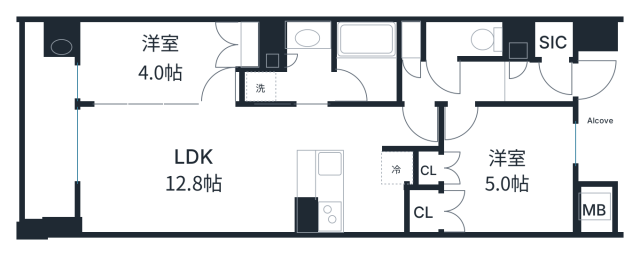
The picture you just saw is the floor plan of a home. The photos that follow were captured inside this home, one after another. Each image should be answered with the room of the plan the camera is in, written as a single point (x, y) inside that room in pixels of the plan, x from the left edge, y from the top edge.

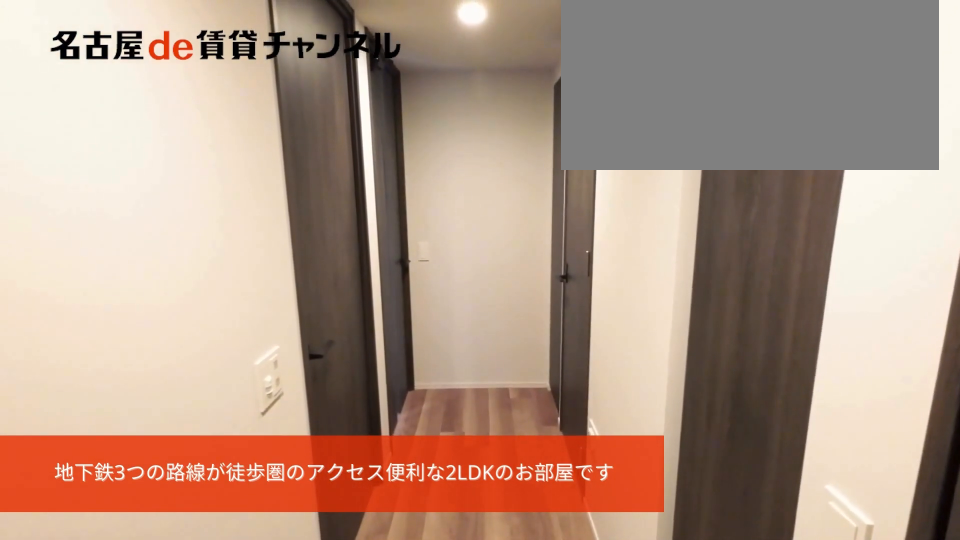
(555, 81)
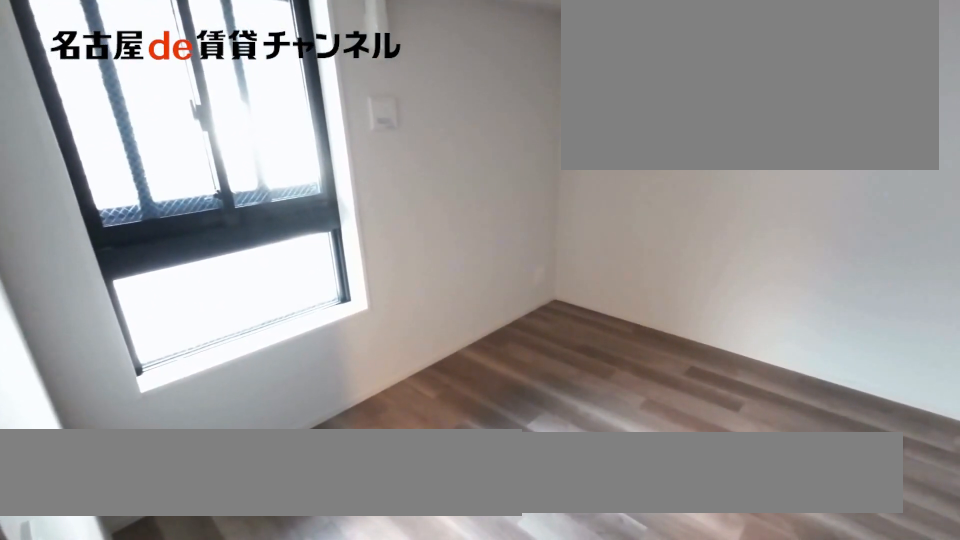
(506, 167)
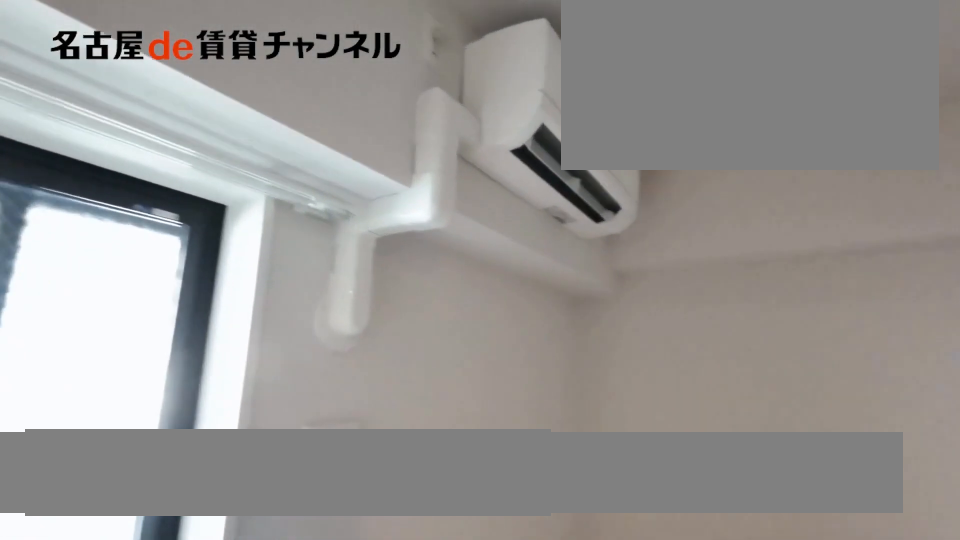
(506, 167)
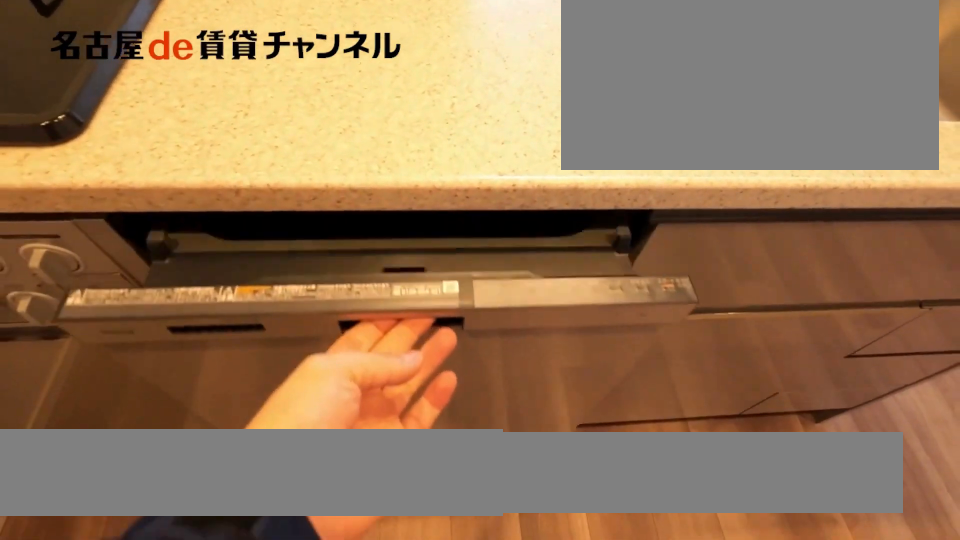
(347, 191)
